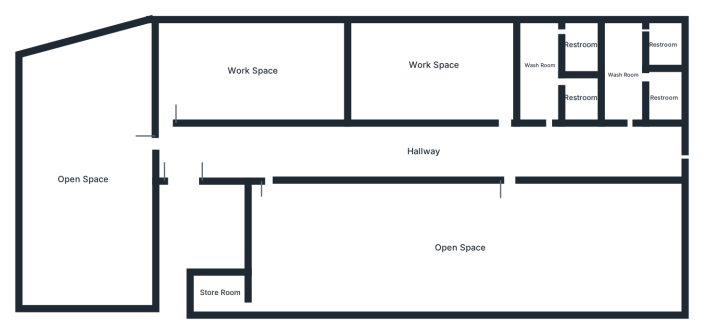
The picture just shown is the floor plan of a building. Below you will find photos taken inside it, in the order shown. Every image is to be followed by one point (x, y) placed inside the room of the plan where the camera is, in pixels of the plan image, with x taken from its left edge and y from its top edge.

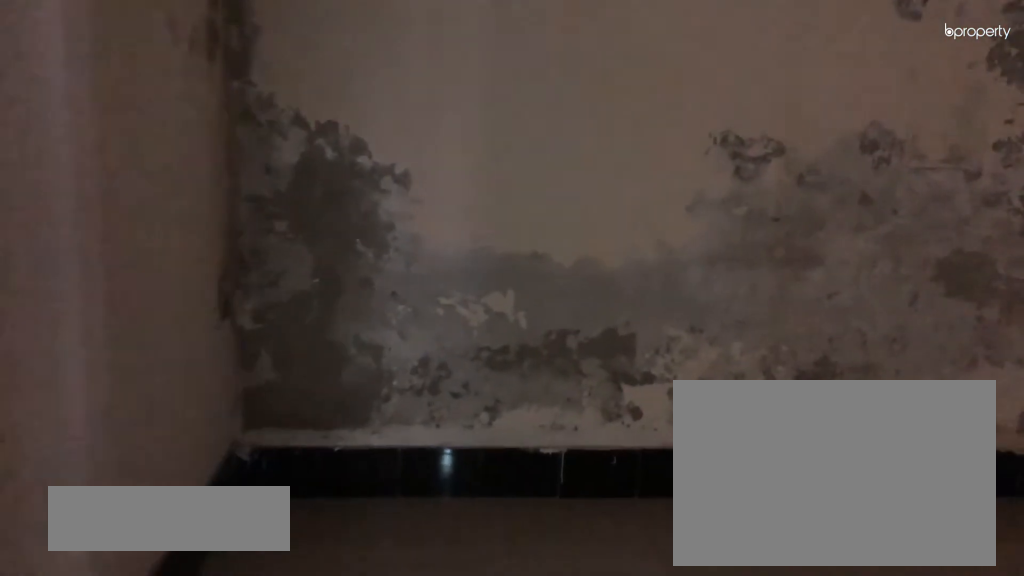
(247, 71)
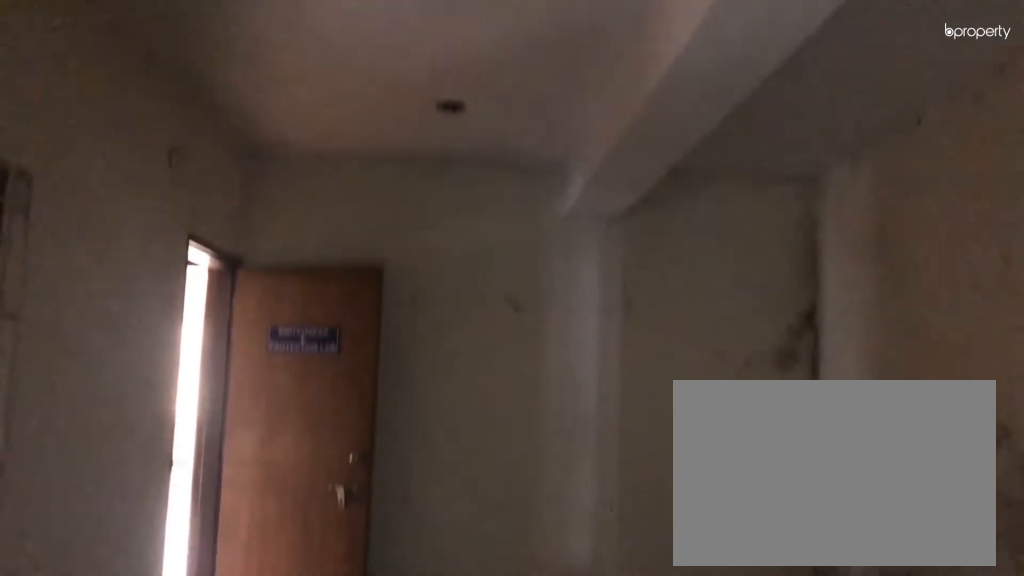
(247, 71)
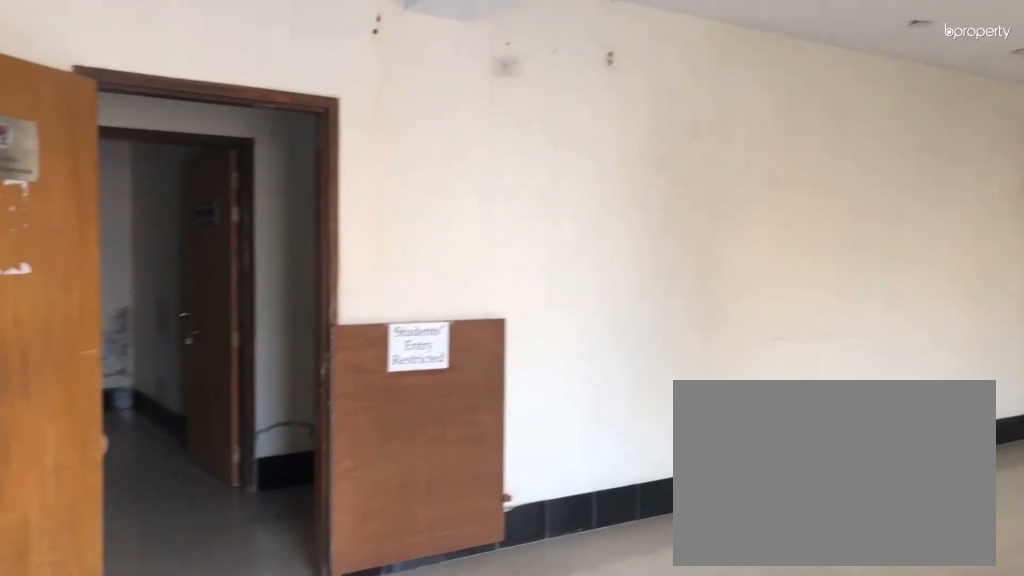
(459, 249)
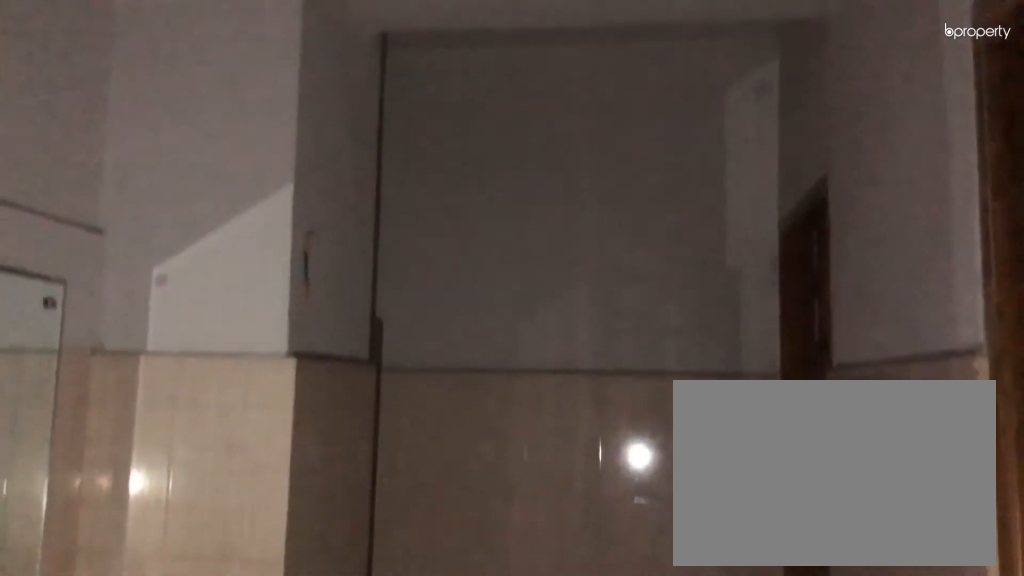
(540, 64)
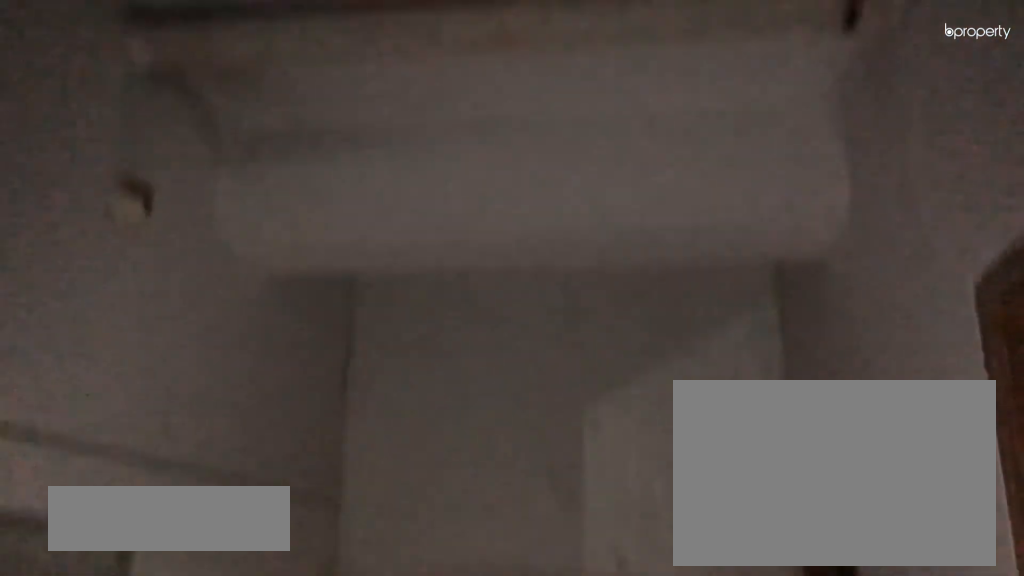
(624, 73)
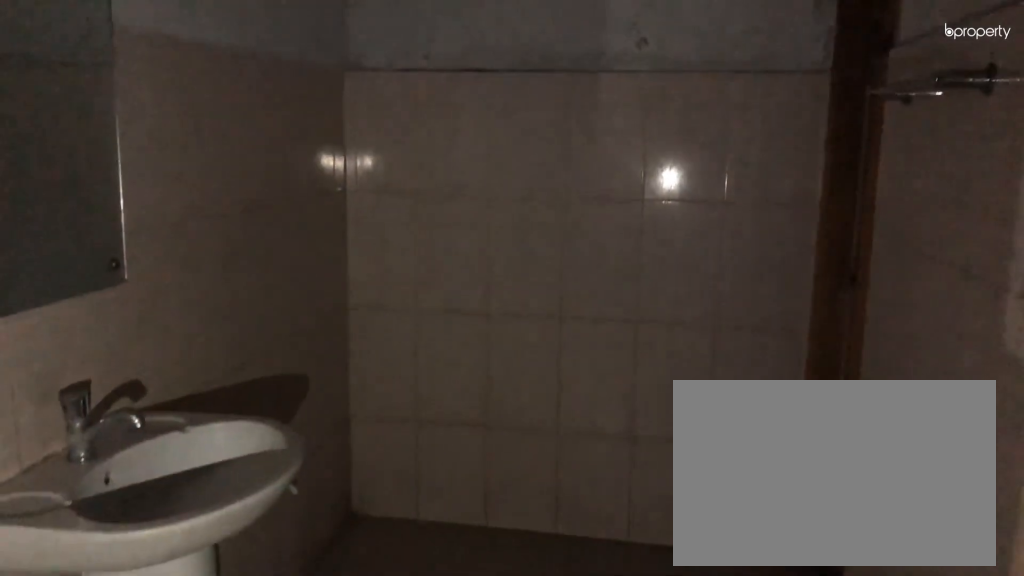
(624, 73)
